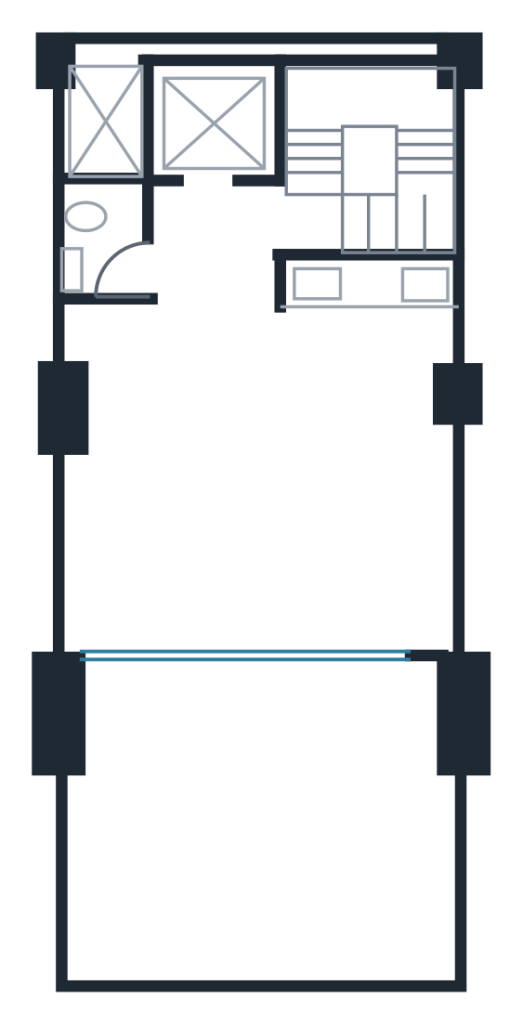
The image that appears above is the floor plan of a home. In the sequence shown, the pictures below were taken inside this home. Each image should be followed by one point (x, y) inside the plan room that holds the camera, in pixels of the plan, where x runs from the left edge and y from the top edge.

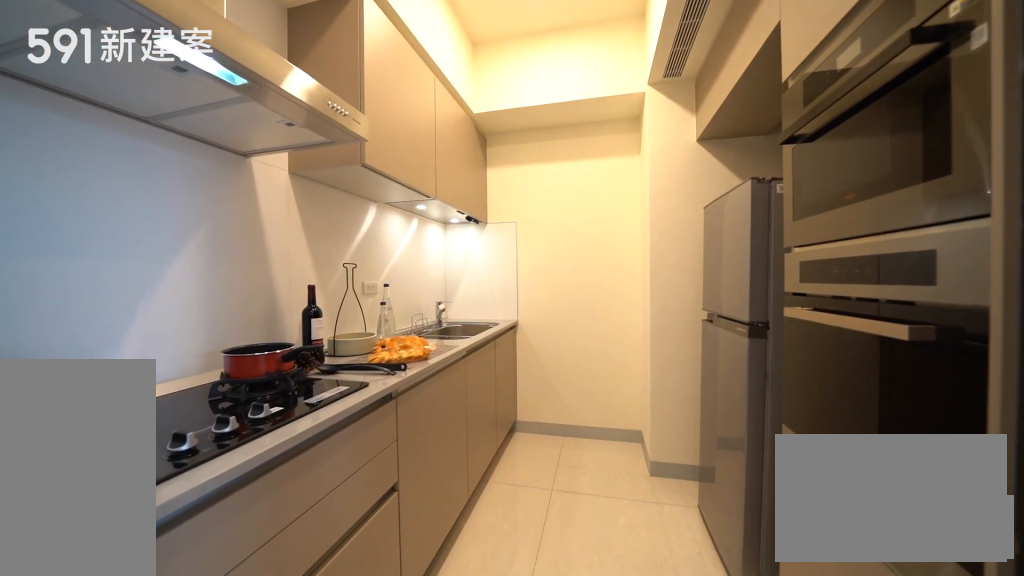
(383, 328)
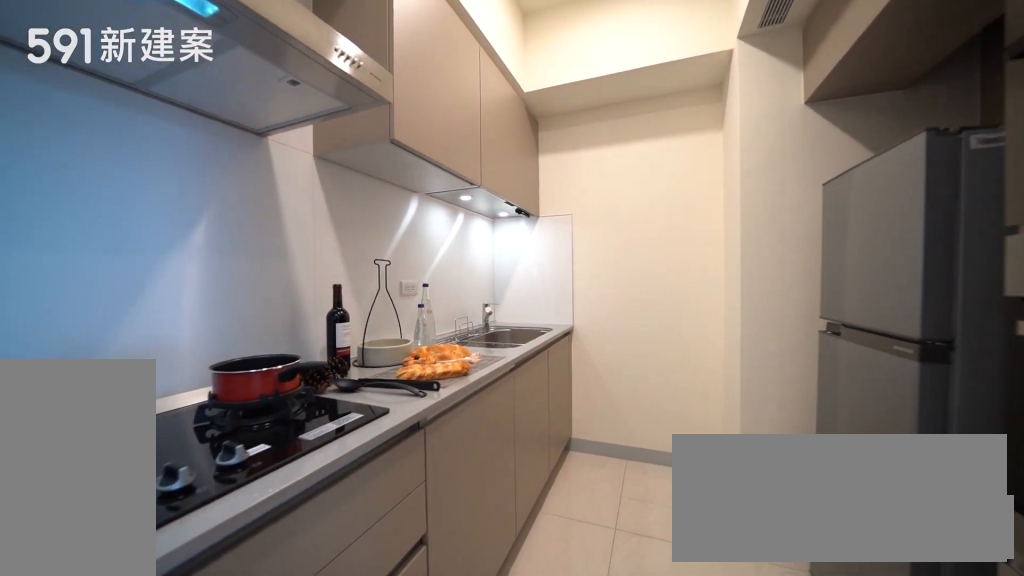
(383, 328)
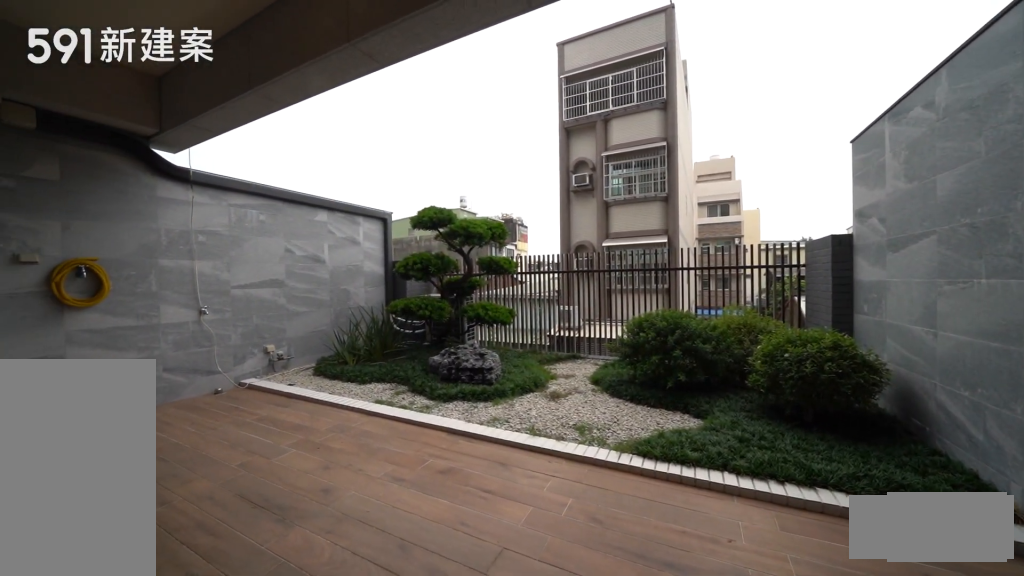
(259, 828)
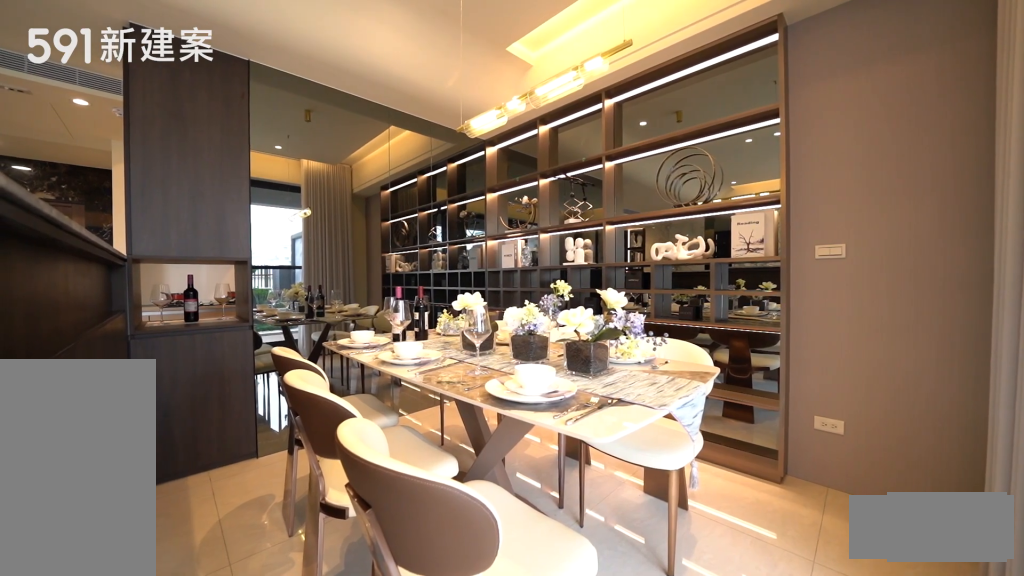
(388, 541)
